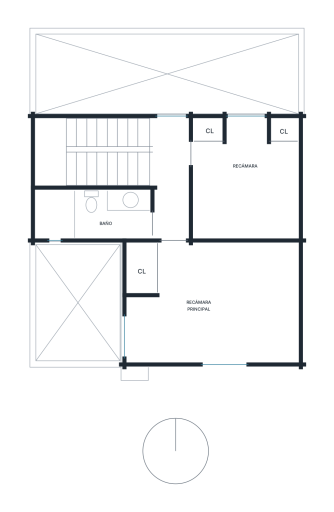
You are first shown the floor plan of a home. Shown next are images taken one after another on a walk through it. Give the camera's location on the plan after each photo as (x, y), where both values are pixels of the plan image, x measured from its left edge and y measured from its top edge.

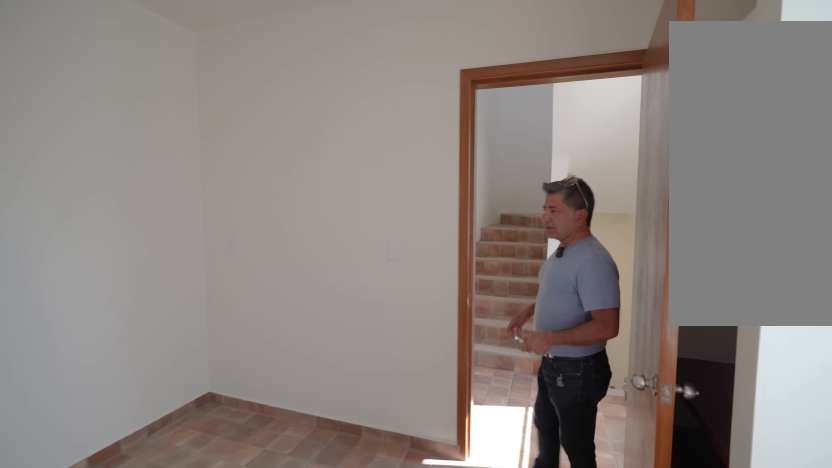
(247, 191)
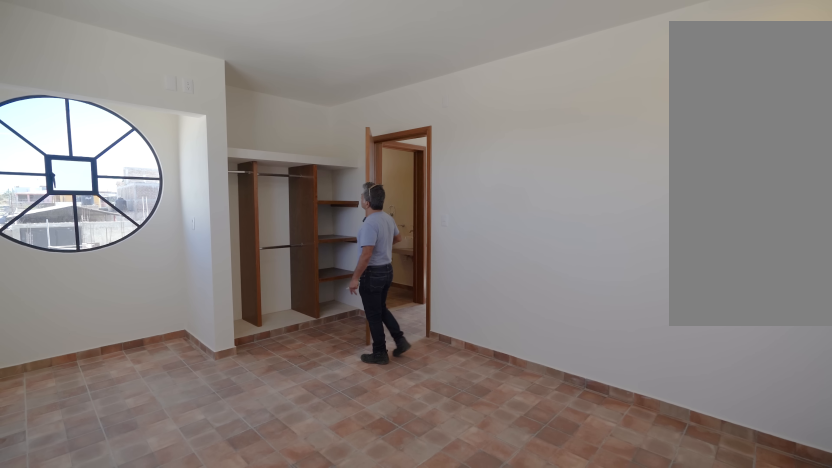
(237, 311)
